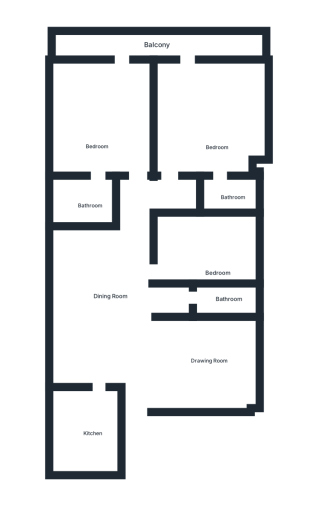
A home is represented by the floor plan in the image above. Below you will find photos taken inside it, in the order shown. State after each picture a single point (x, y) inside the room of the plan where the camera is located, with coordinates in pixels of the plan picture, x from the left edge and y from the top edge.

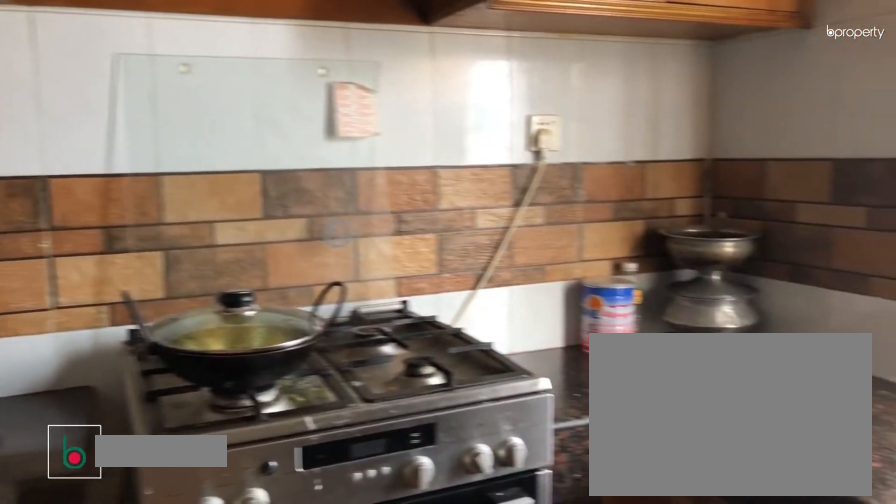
(84, 433)
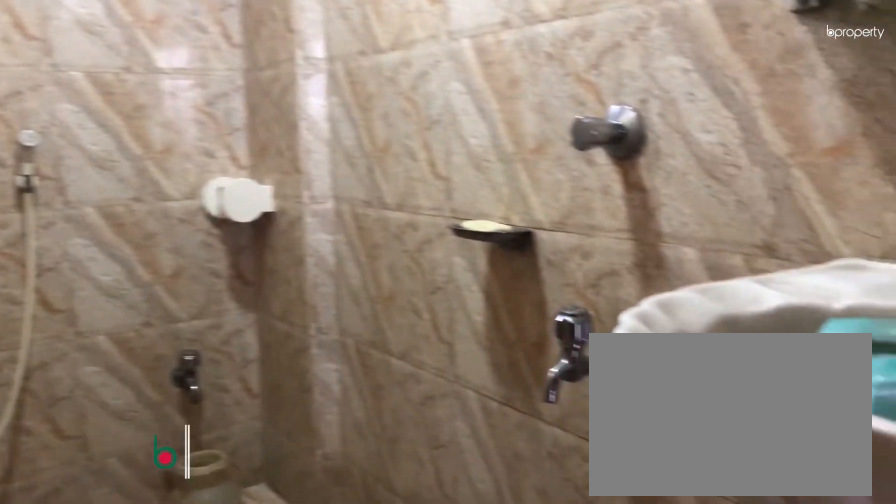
(222, 301)
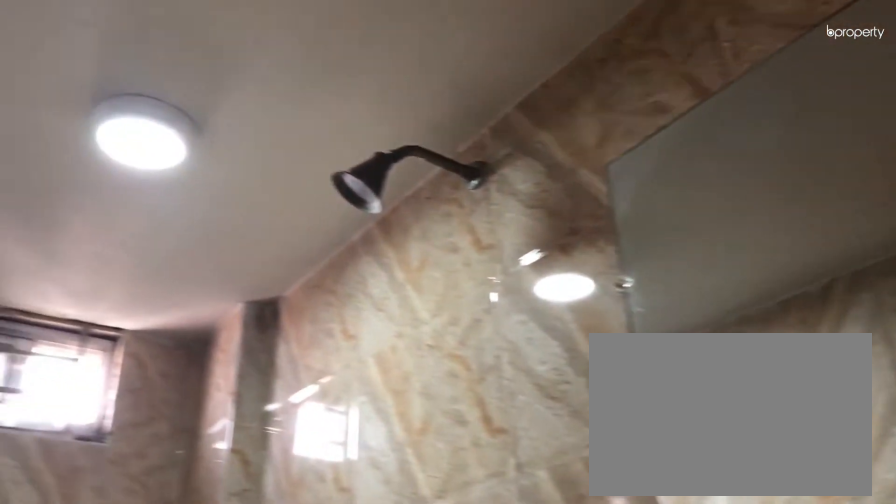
(222, 302)
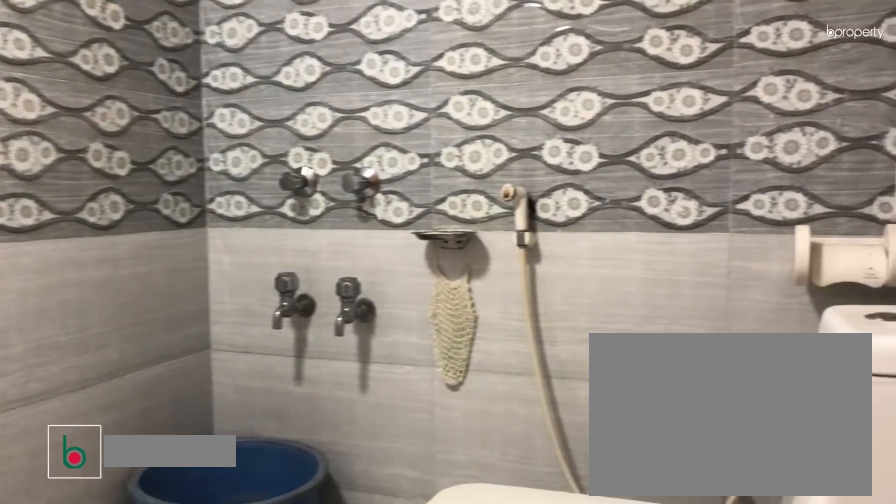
(225, 197)
